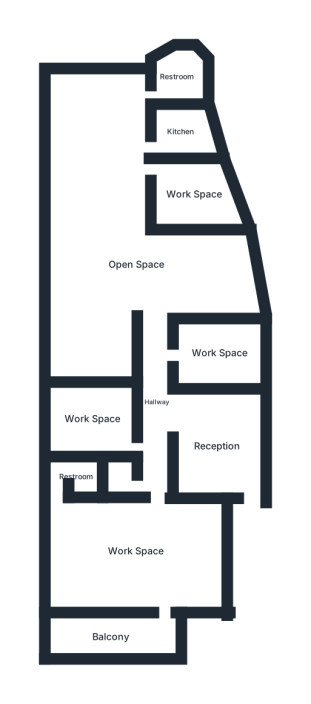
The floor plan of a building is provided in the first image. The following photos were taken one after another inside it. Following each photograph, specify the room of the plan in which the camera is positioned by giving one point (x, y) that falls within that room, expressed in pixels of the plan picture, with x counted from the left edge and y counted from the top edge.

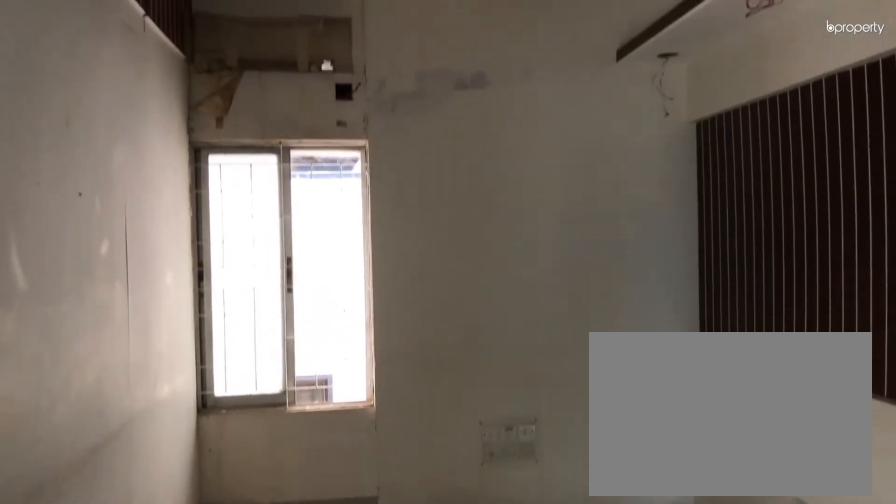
(93, 421)
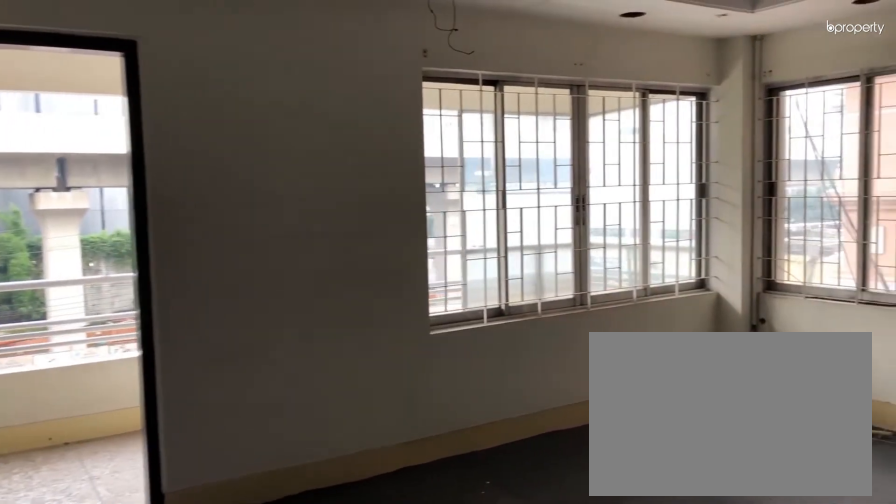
(135, 552)
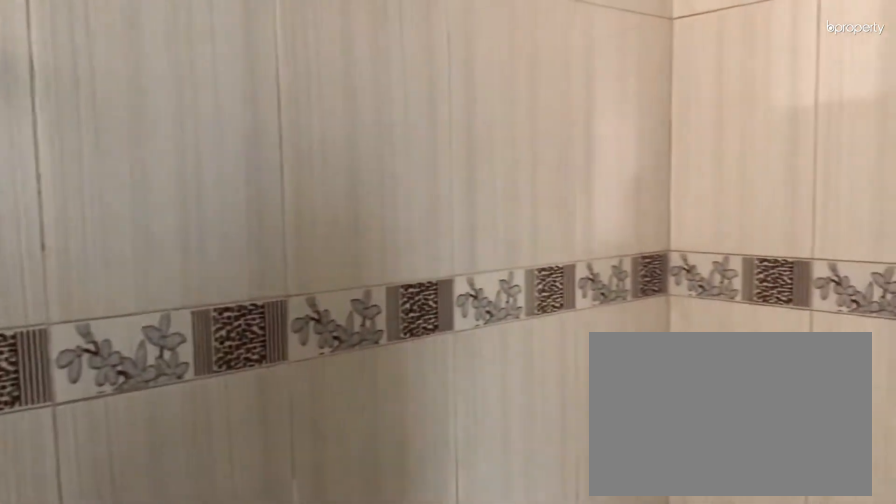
(72, 480)
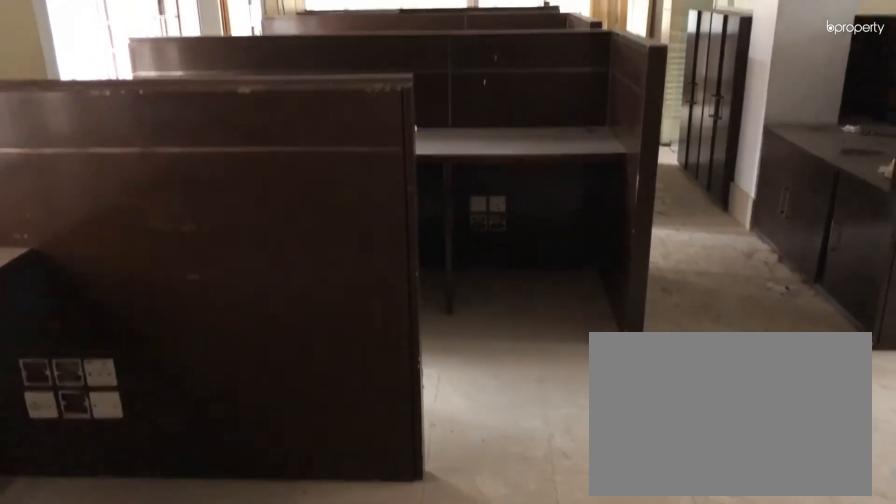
(135, 265)
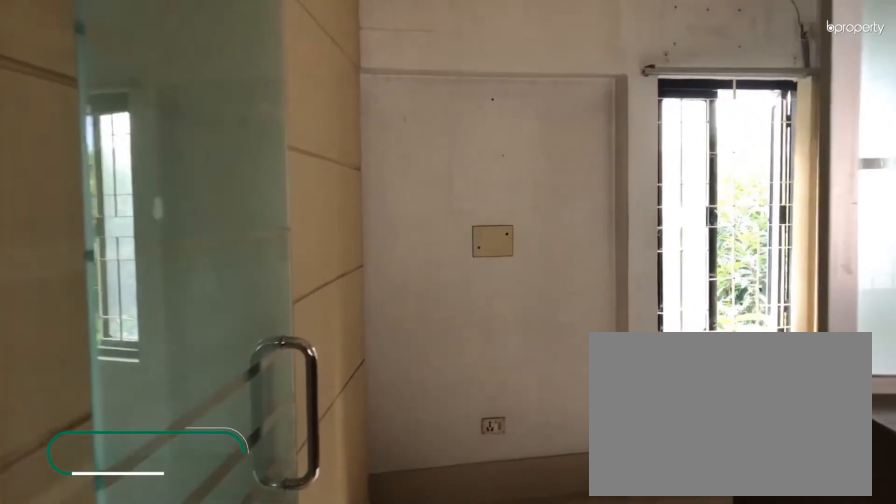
(196, 191)
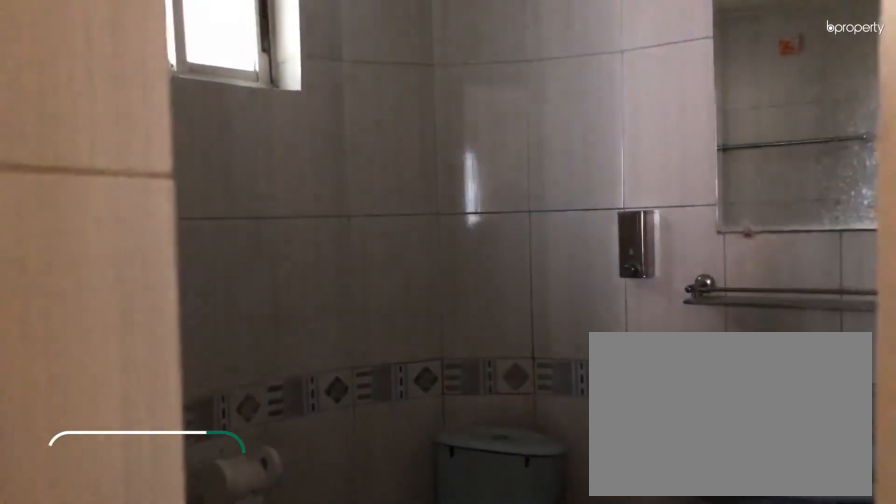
(174, 74)
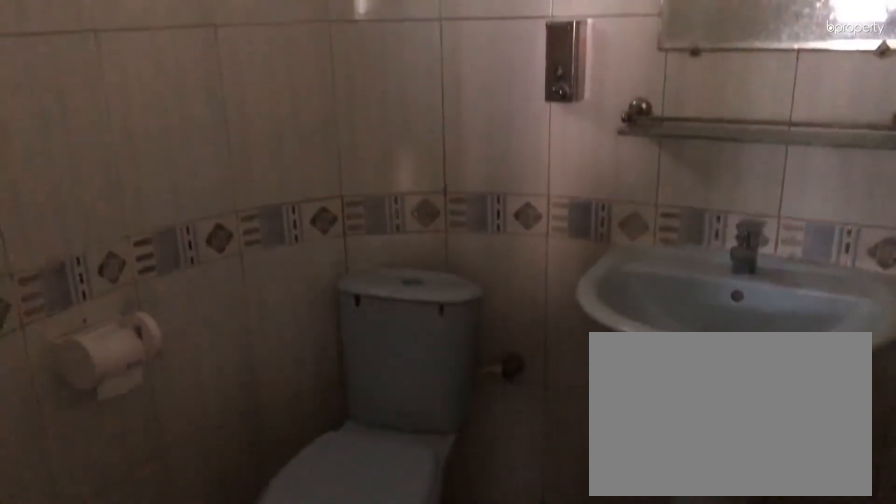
(174, 74)
